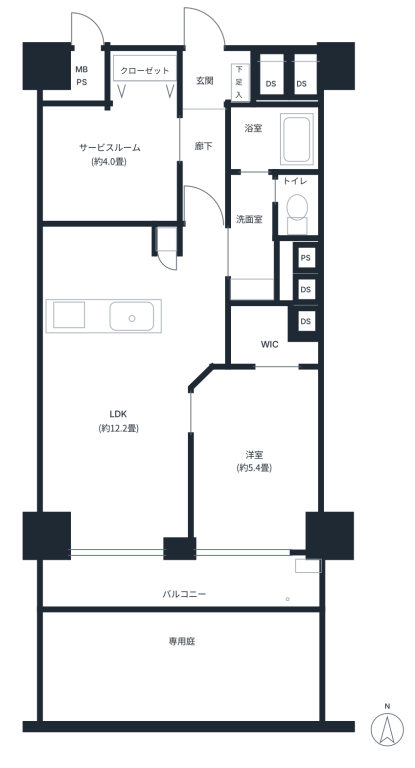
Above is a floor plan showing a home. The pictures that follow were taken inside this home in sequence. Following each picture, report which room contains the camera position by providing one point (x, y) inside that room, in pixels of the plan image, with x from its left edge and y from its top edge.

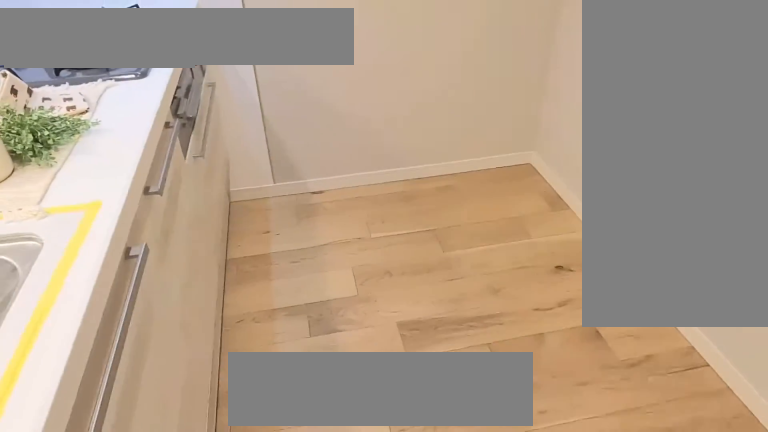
(110, 264)
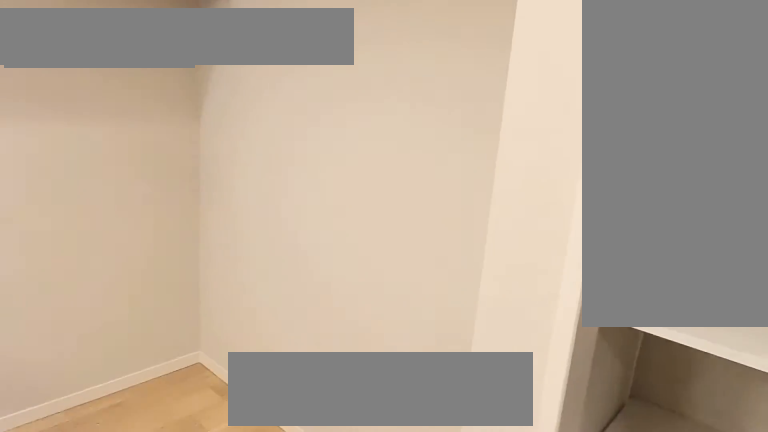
(110, 264)
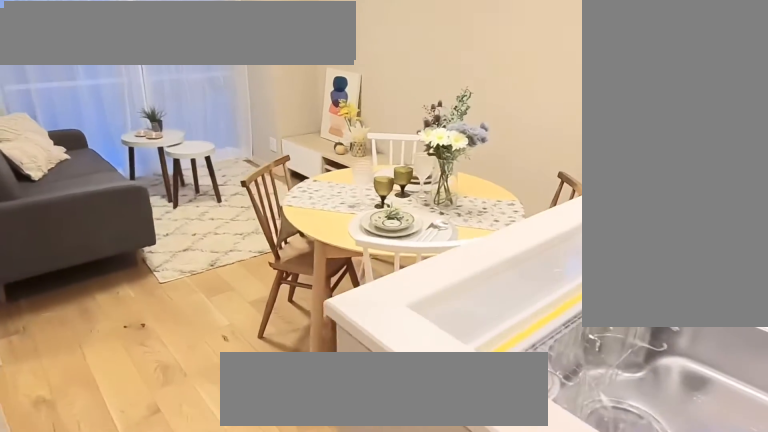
(121, 428)
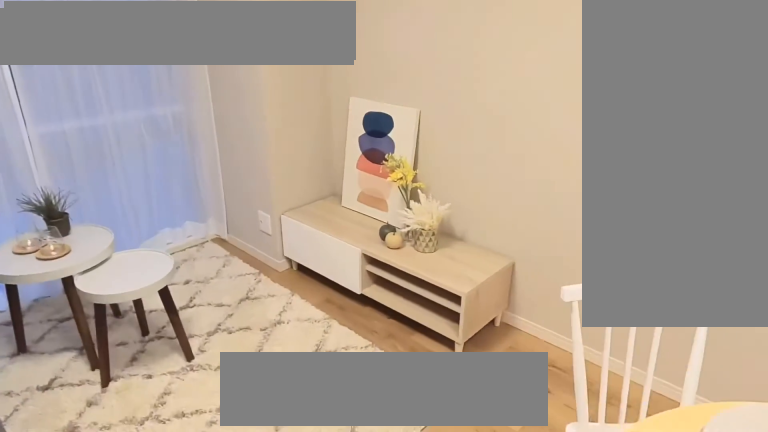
(121, 429)
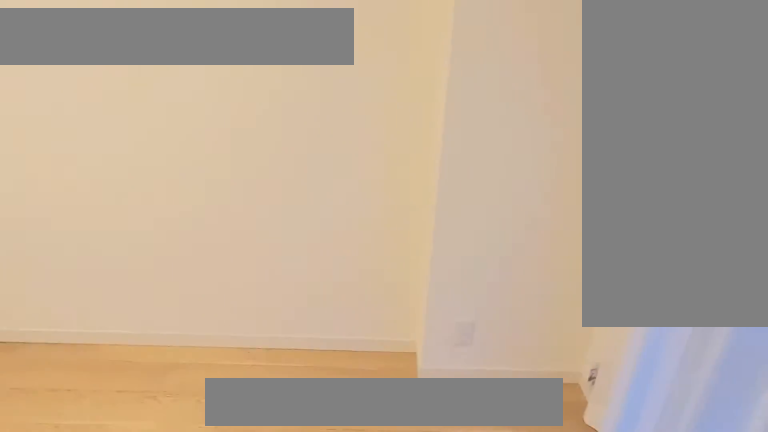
(263, 457)
